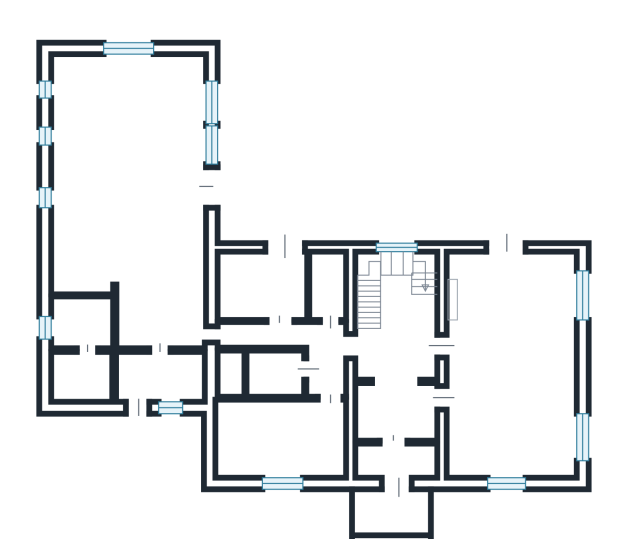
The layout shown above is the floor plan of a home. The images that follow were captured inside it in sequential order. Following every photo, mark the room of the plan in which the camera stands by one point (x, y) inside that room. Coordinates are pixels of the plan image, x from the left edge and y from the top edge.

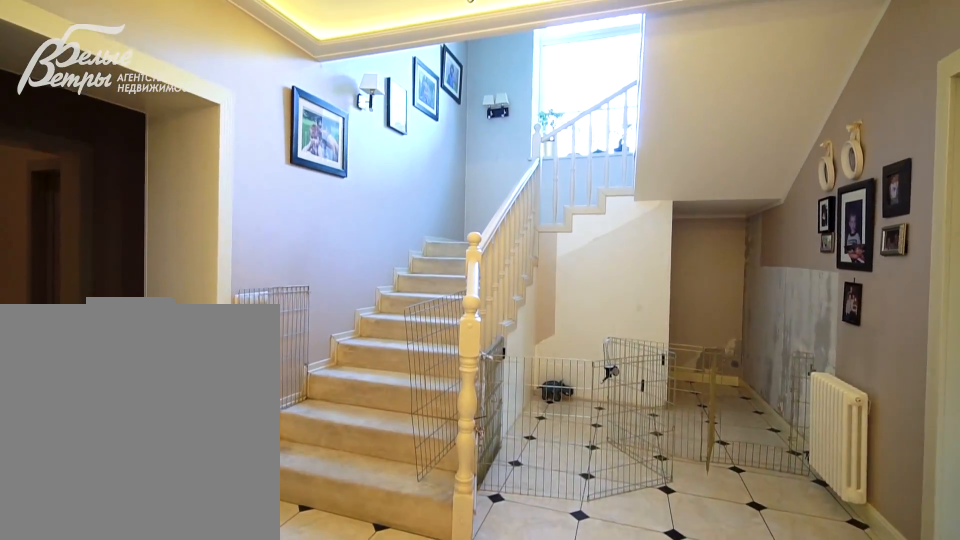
(395, 314)
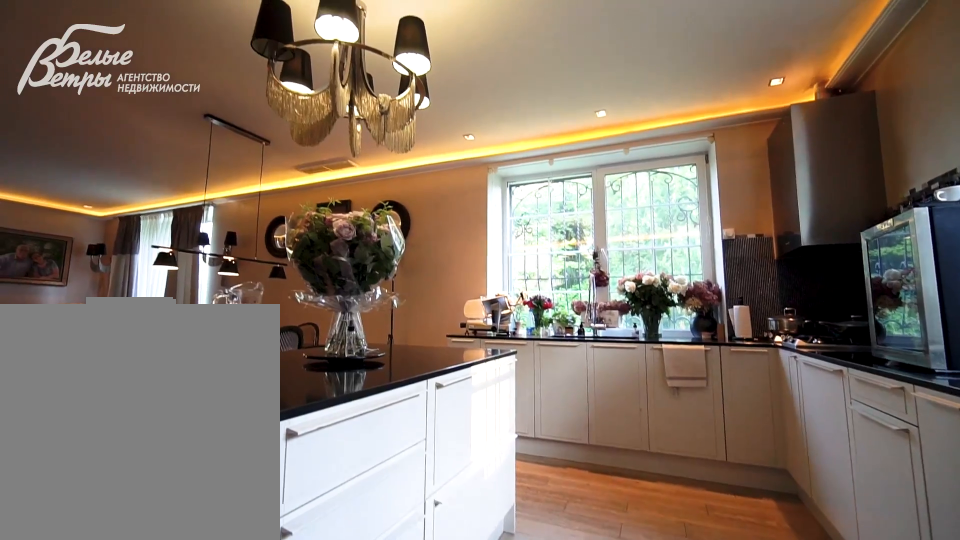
(508, 429)
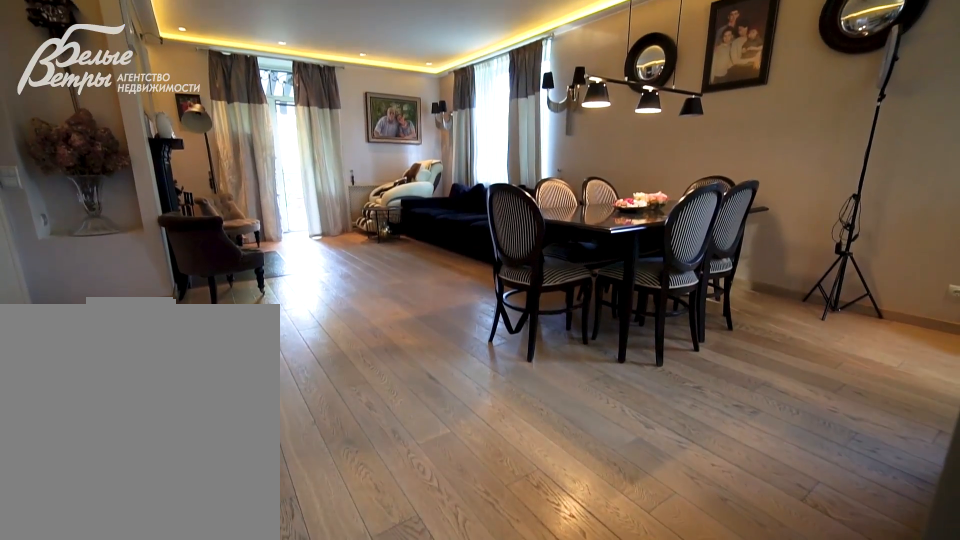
(510, 313)
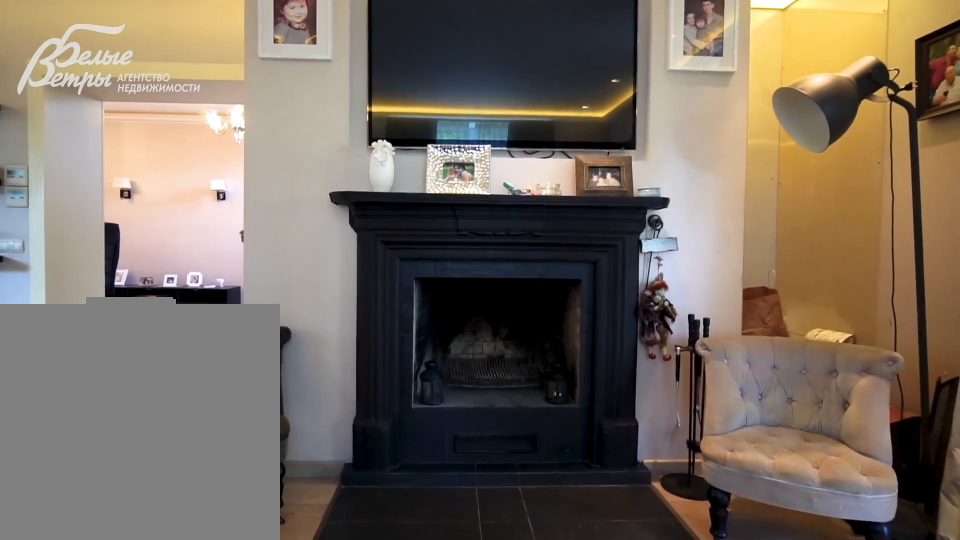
(510, 313)
